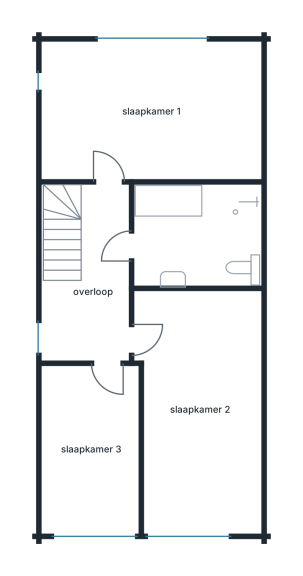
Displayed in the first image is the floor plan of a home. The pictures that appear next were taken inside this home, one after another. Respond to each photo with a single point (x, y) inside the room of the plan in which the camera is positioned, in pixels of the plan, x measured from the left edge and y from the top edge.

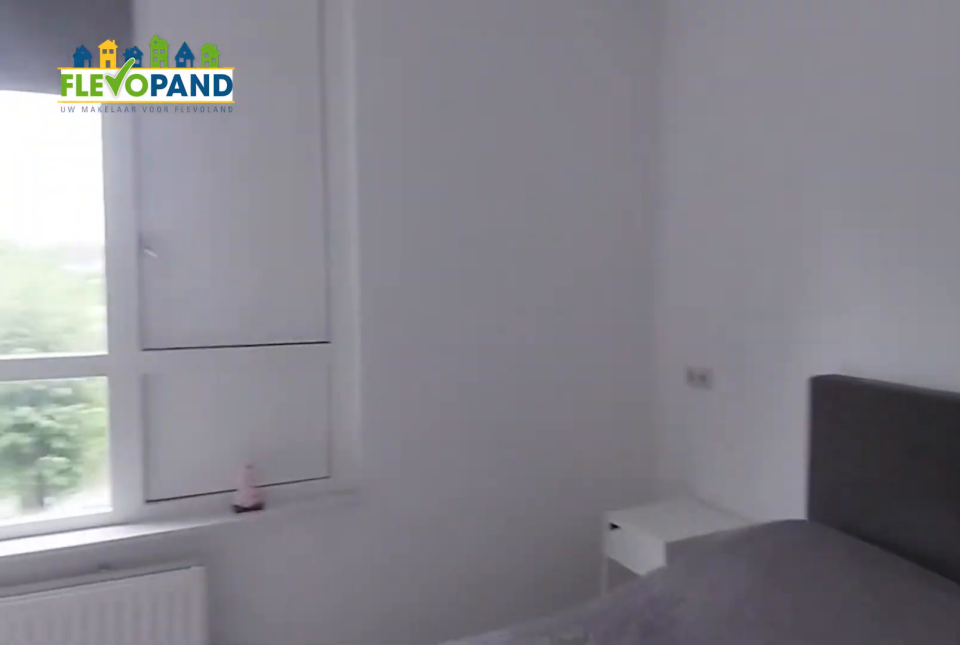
(152, 111)
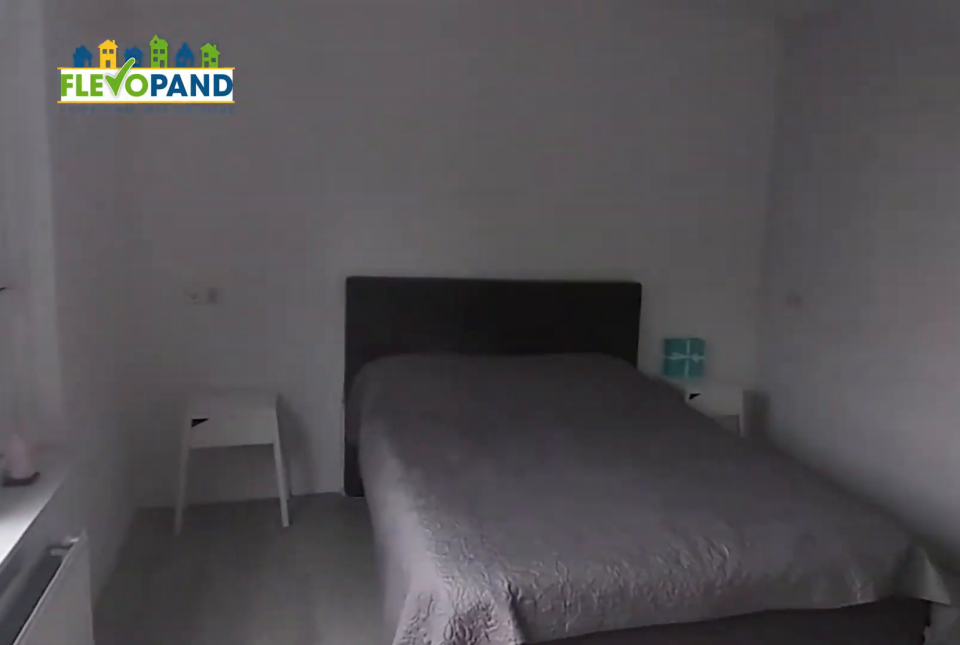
(152, 111)
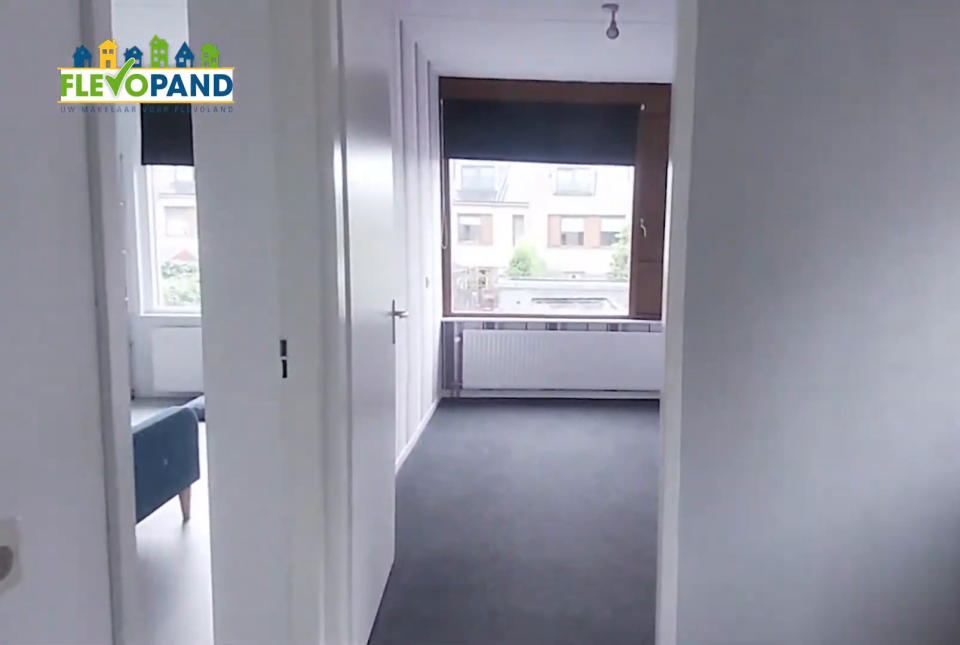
(96, 286)
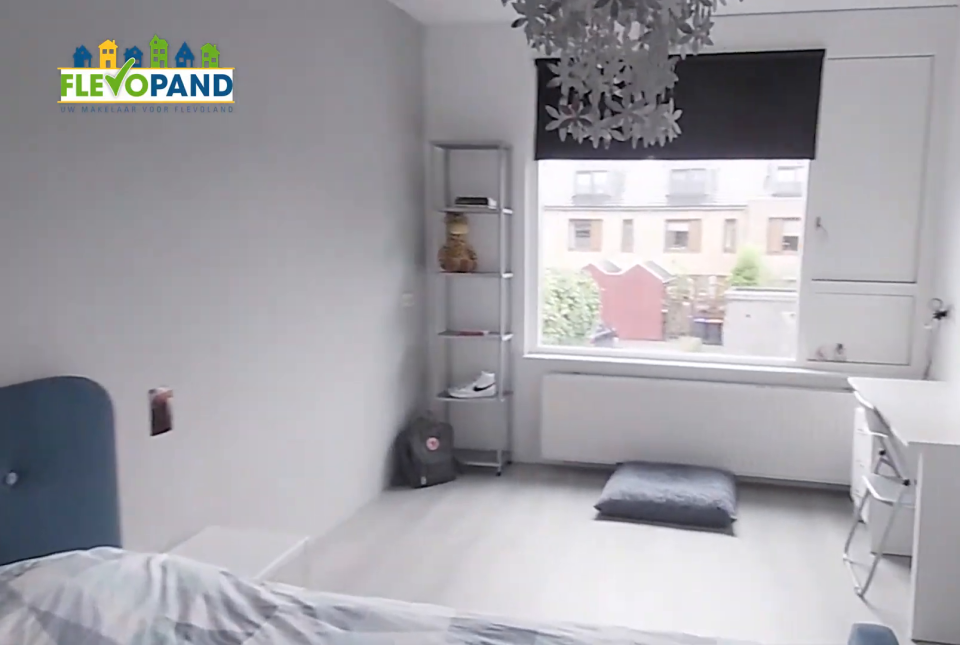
(139, 325)
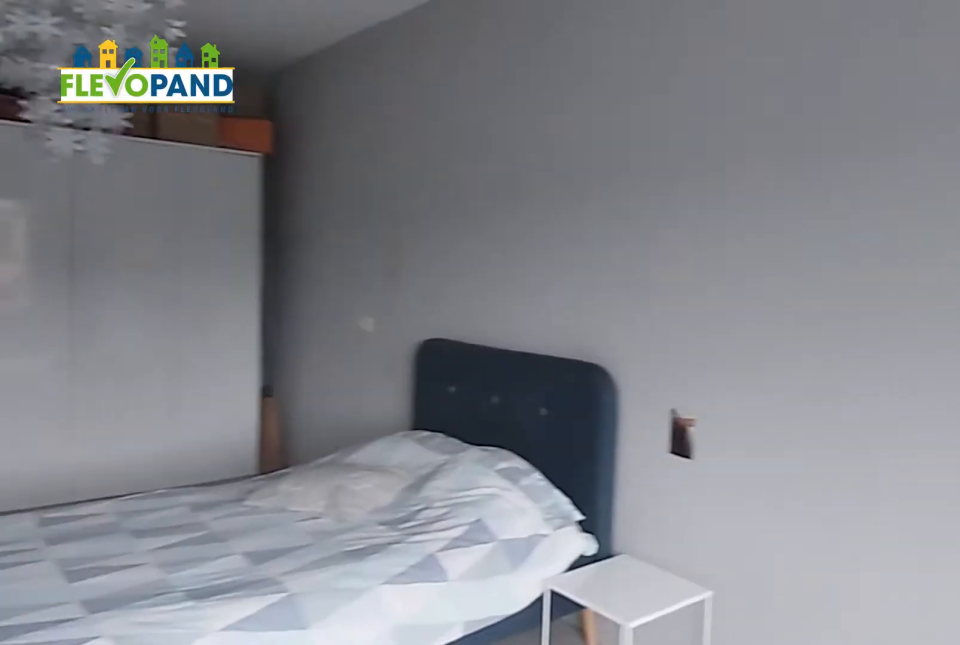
(139, 325)
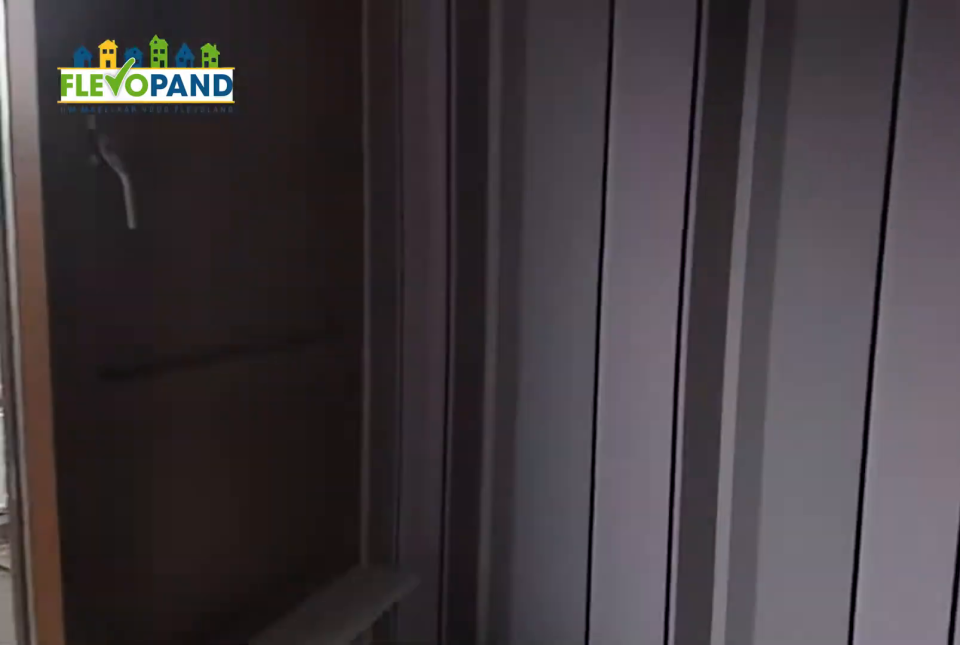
(91, 449)
